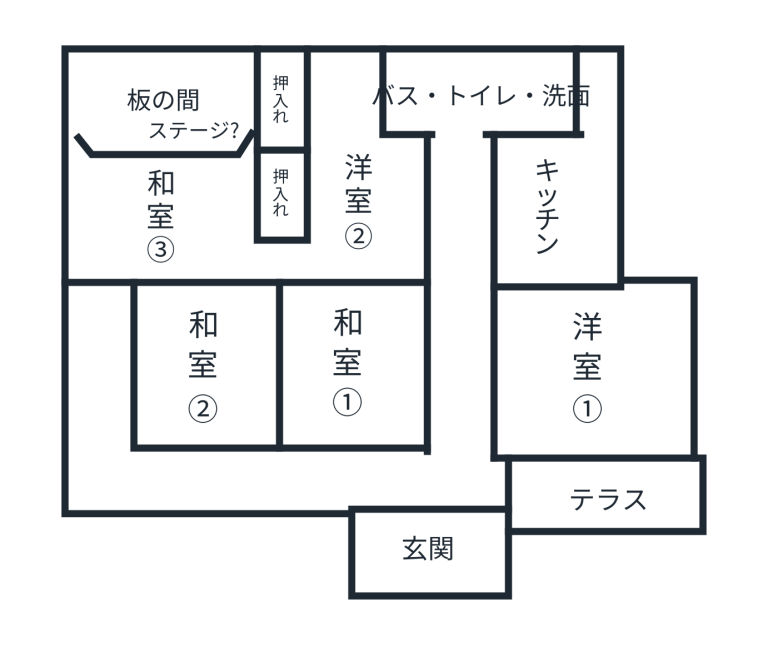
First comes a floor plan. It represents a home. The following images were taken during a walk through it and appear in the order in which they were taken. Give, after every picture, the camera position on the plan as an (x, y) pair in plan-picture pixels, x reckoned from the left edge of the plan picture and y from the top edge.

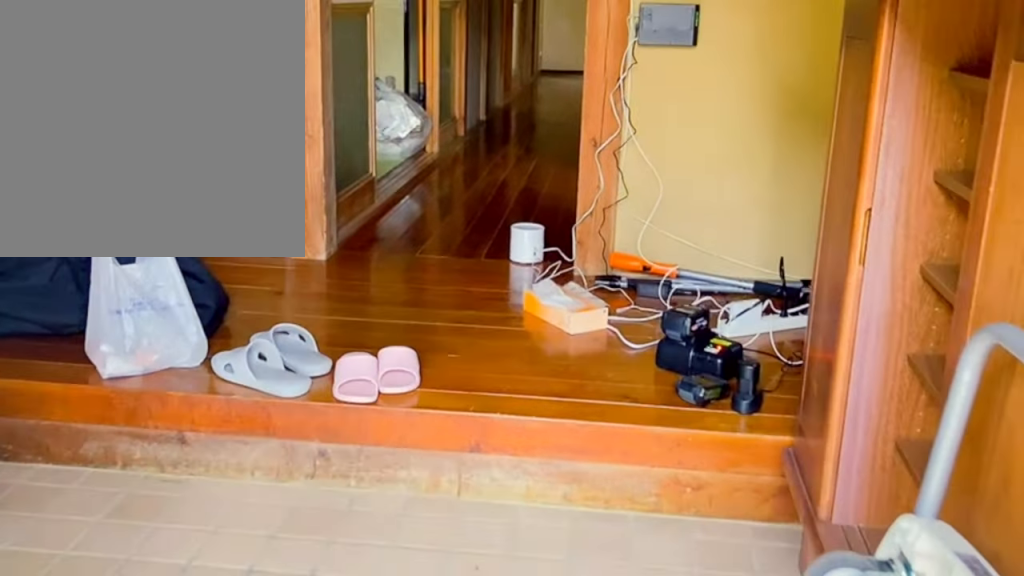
(435, 522)
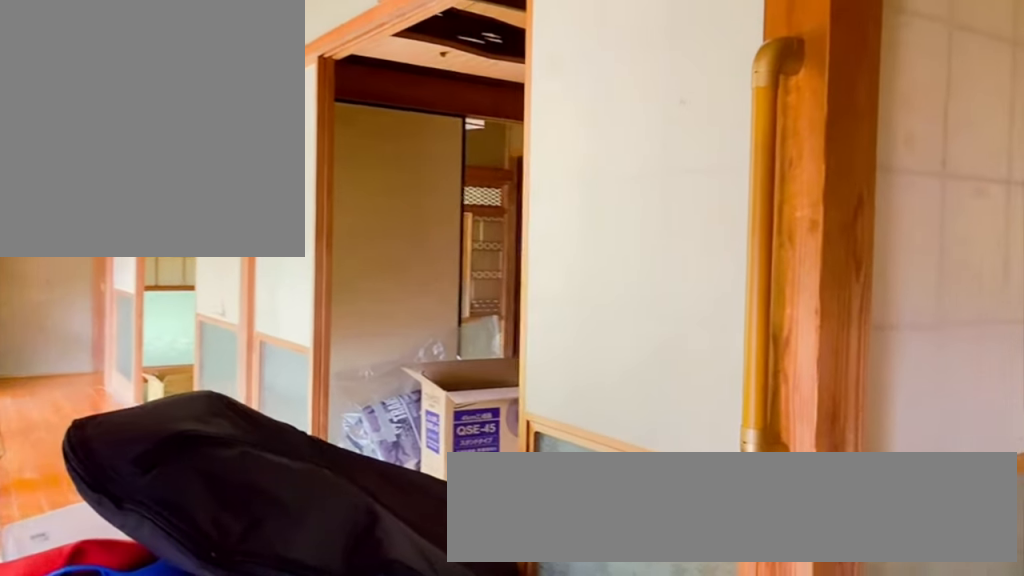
(439, 428)
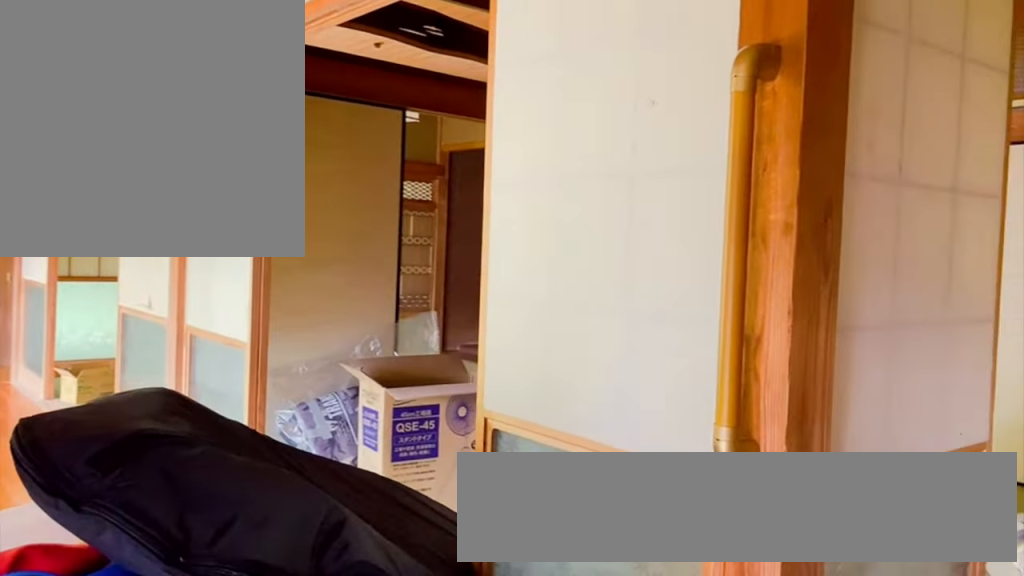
(438, 424)
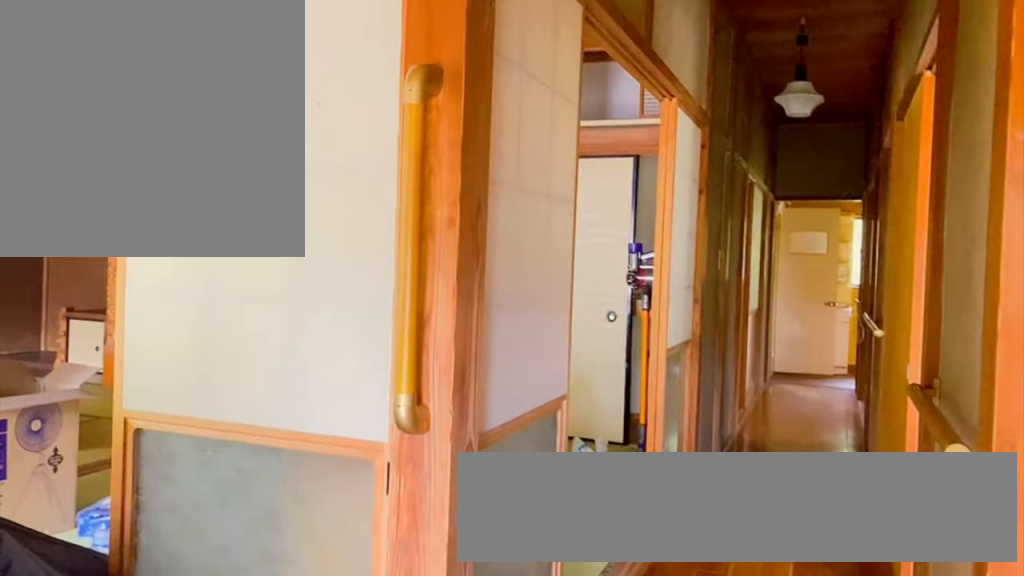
(441, 410)
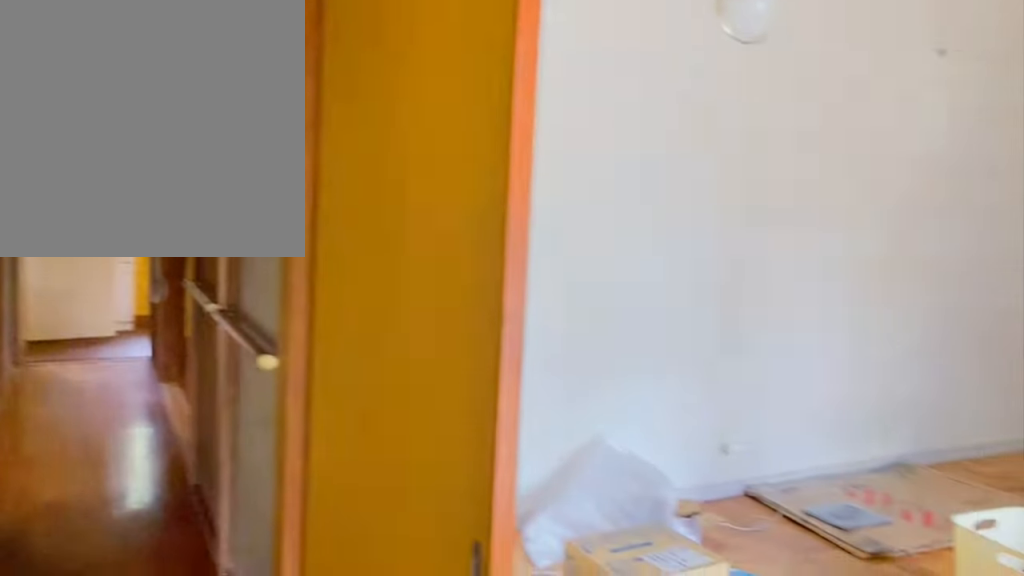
(483, 366)
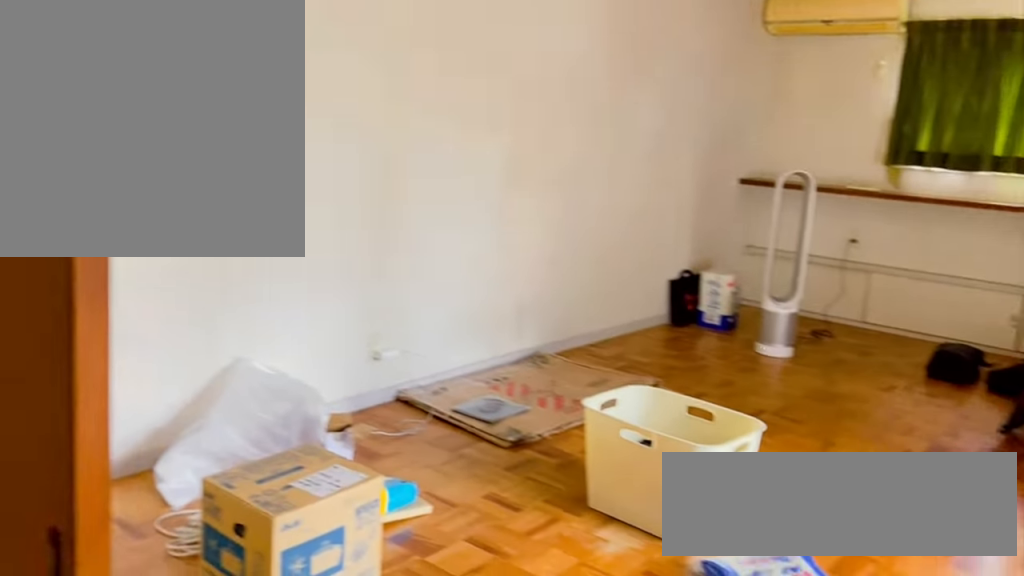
(489, 363)
